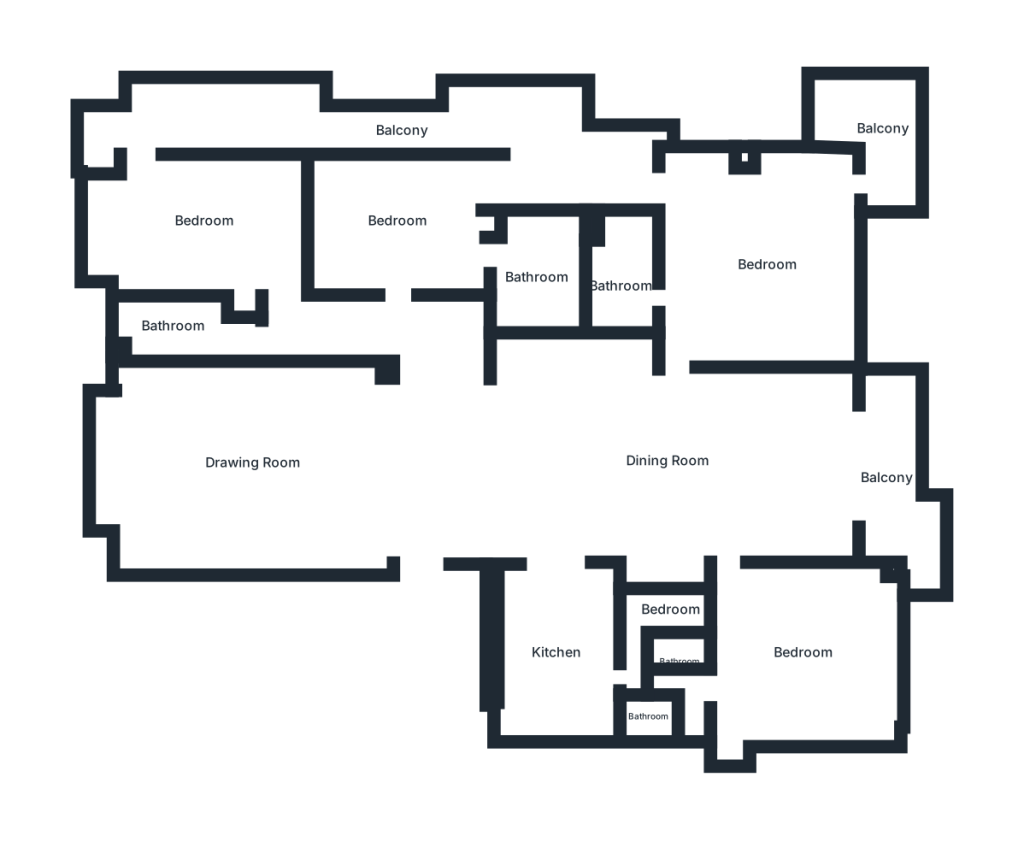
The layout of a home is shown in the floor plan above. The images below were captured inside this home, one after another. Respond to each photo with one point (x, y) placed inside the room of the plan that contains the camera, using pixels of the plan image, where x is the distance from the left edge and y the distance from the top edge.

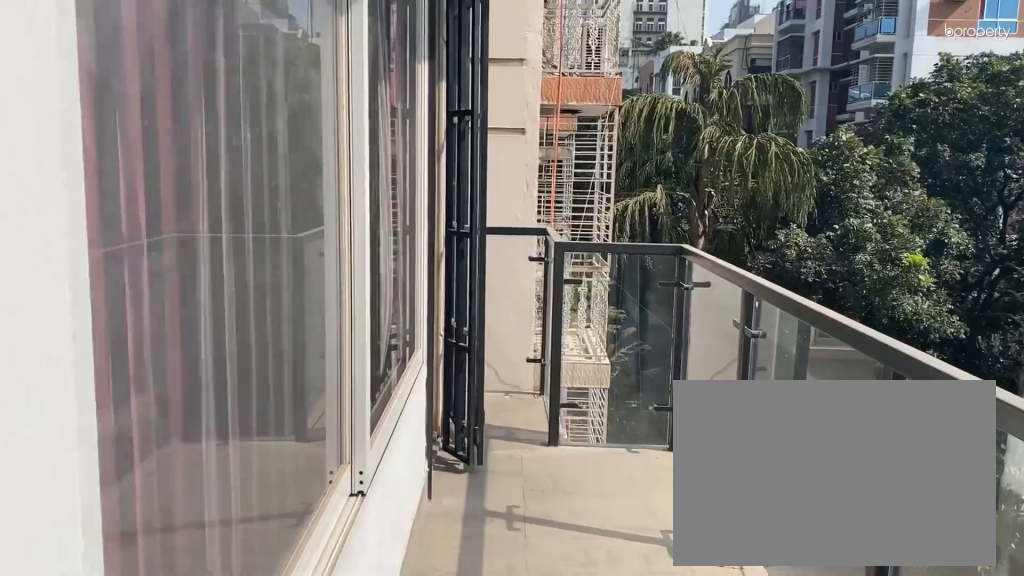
(401, 134)
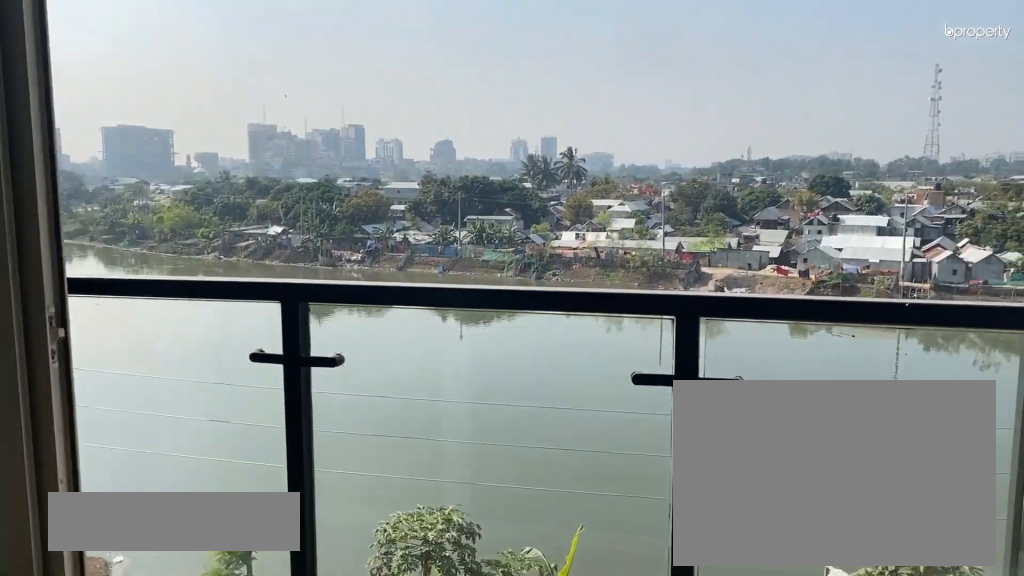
(888, 477)
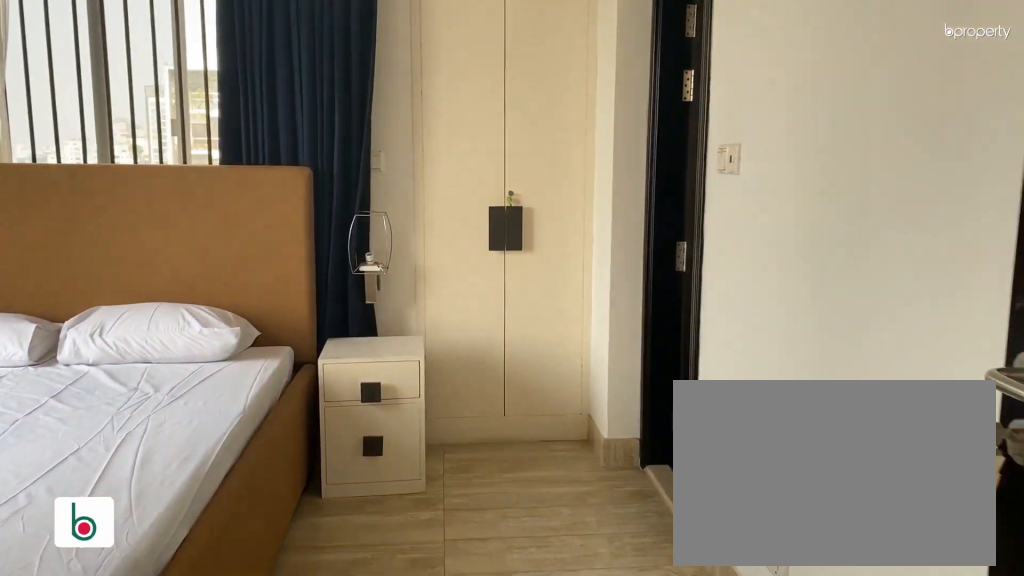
(797, 654)
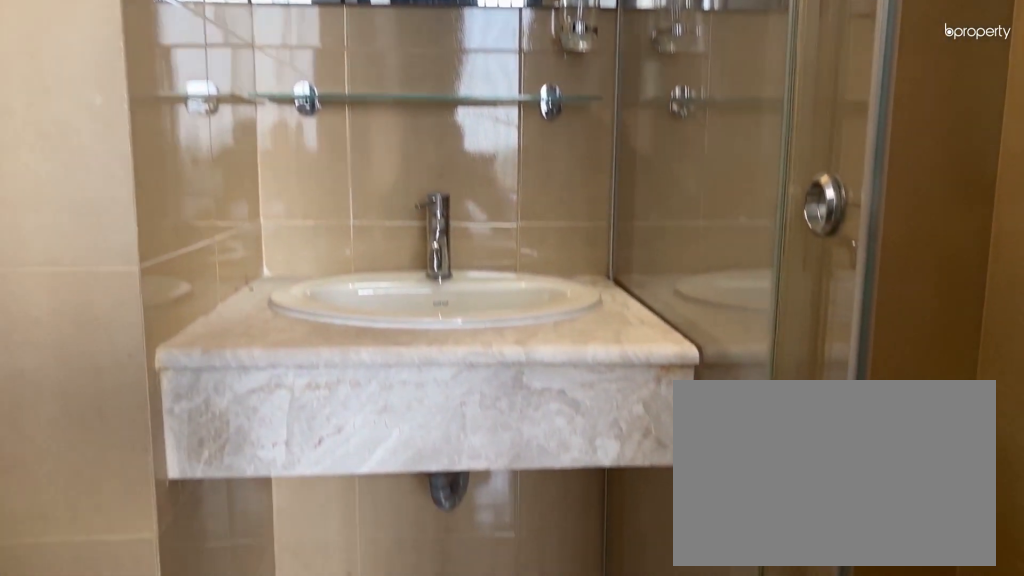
(679, 665)
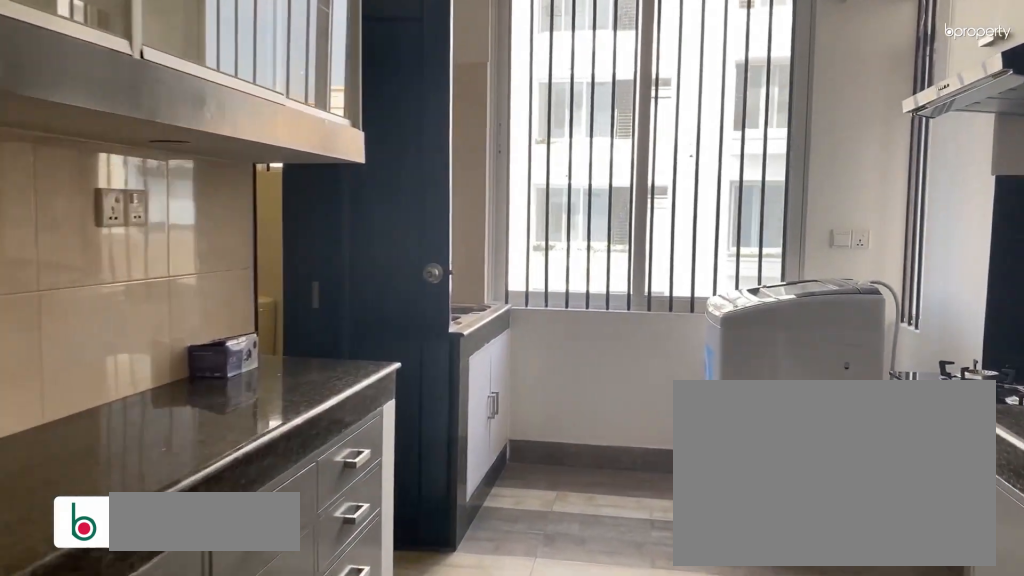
(556, 648)
